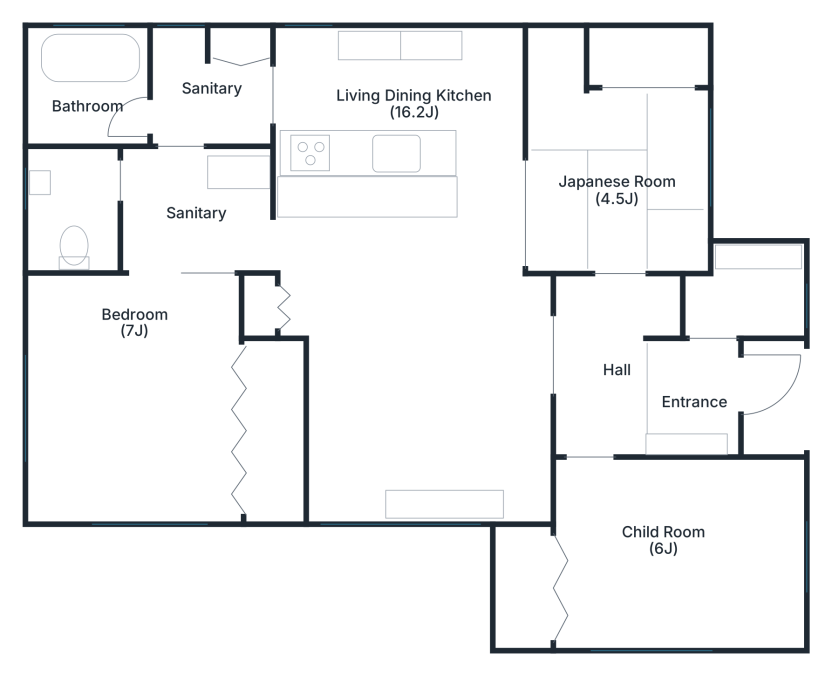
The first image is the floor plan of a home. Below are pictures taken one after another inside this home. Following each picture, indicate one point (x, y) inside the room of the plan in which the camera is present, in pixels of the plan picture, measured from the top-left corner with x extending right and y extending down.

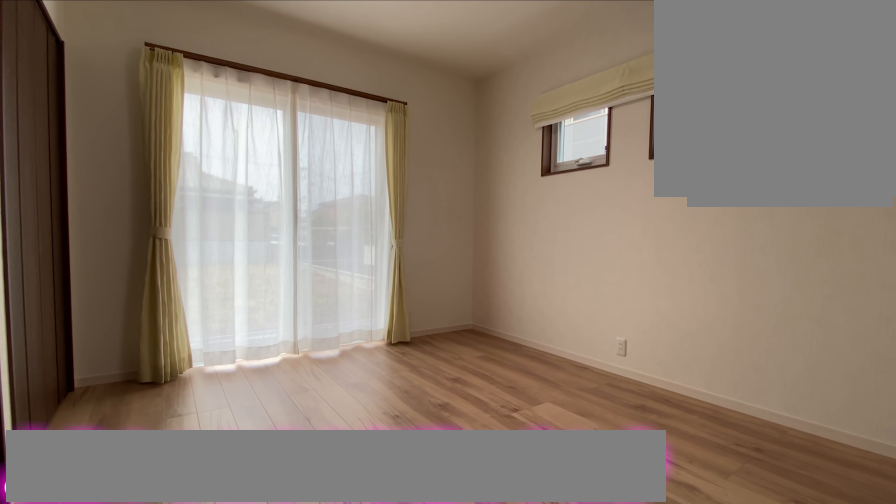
(104, 427)
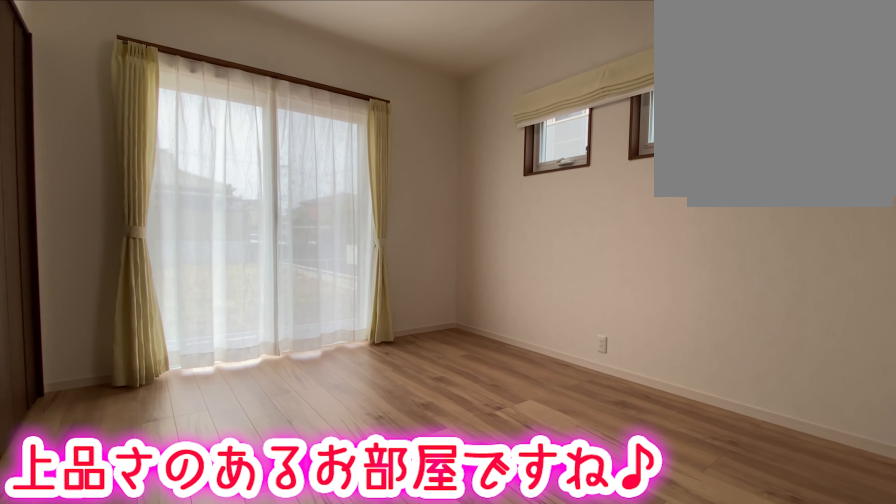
(95, 400)
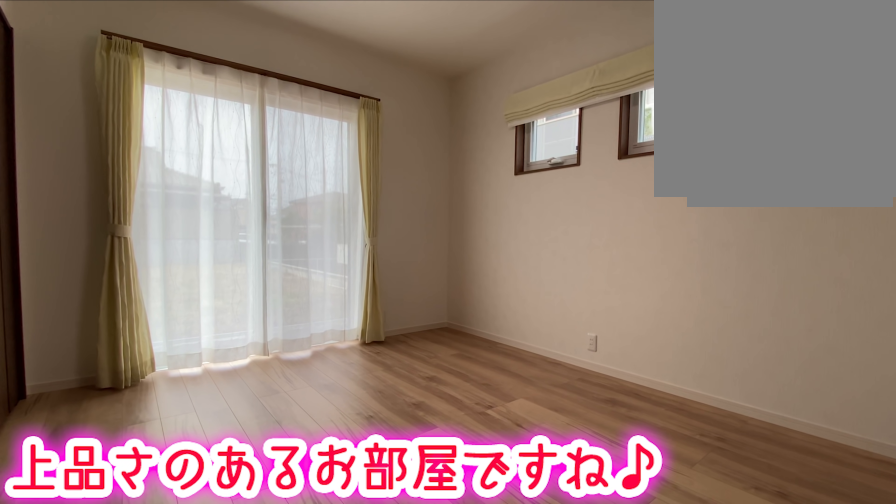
(52, 410)
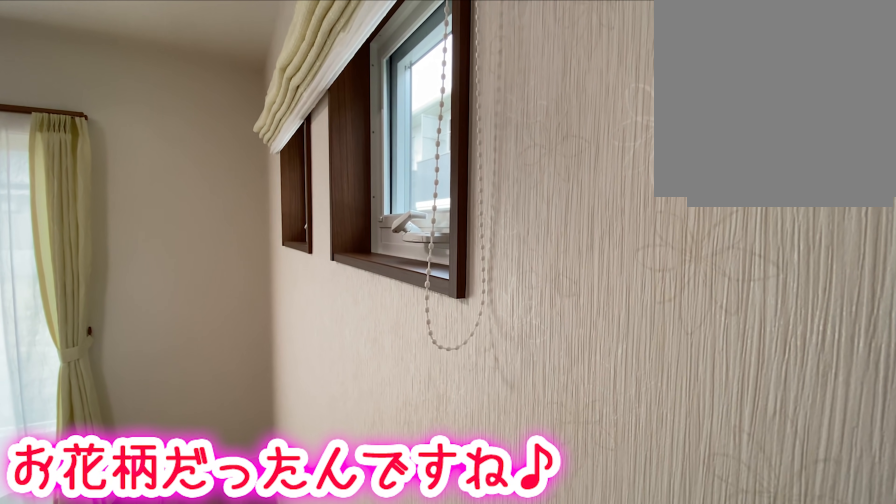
(135, 417)
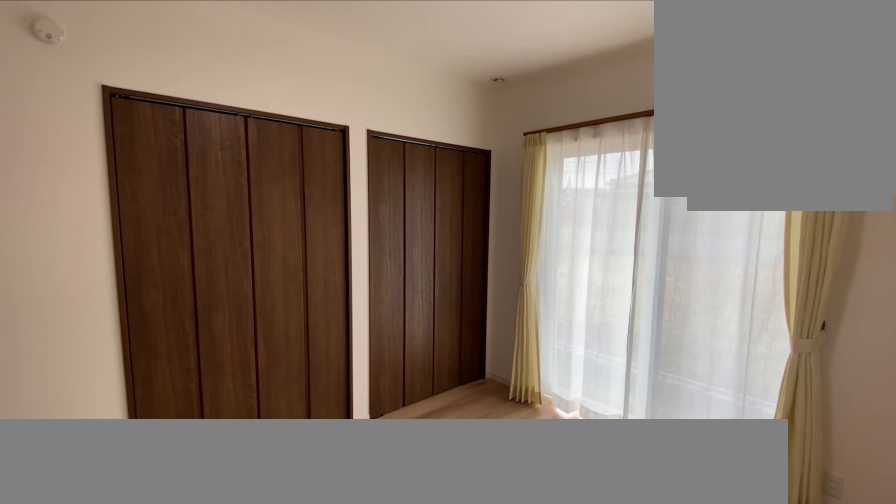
(136, 416)
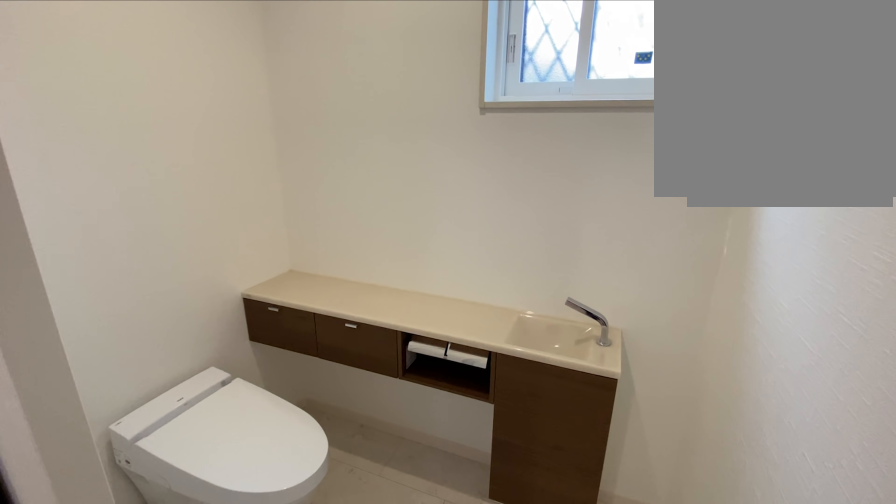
(78, 212)
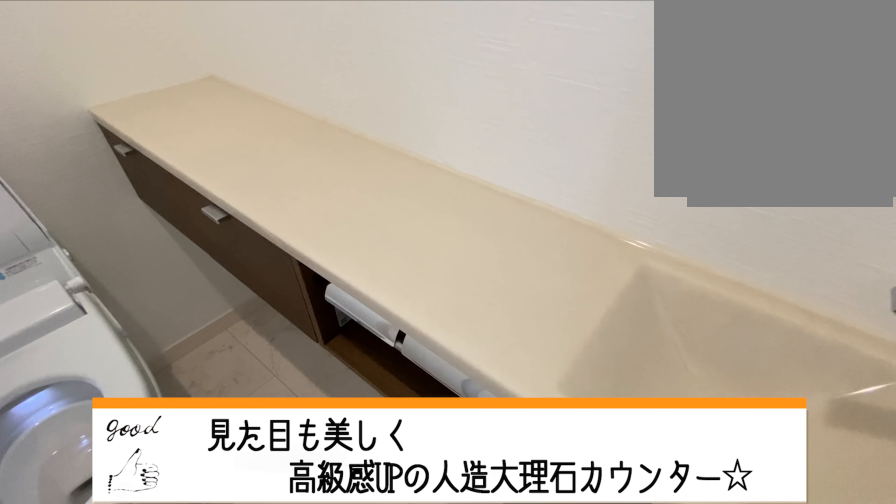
(78, 212)
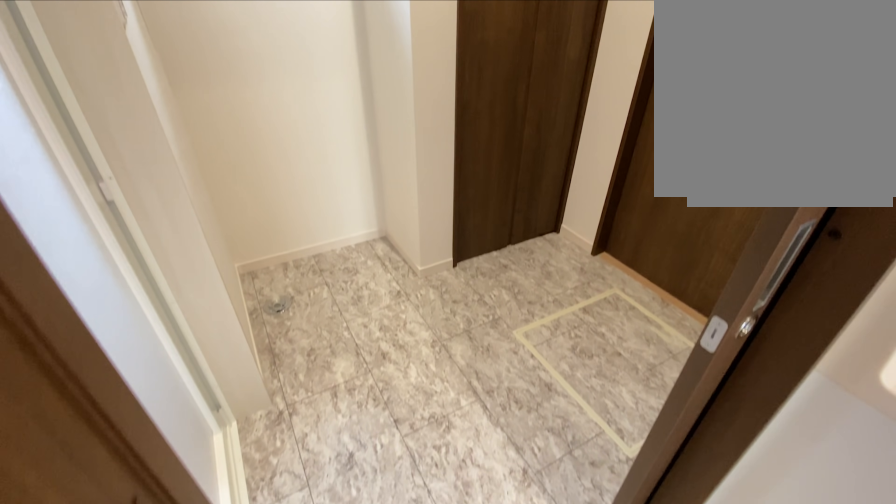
(206, 102)
